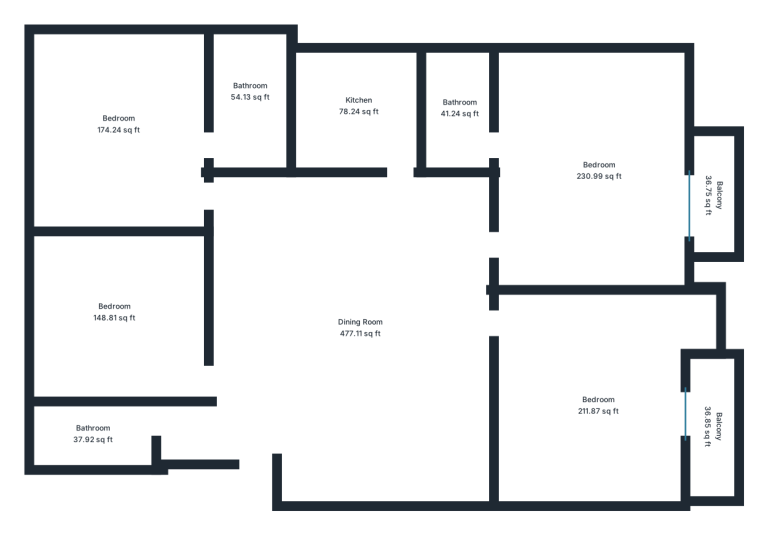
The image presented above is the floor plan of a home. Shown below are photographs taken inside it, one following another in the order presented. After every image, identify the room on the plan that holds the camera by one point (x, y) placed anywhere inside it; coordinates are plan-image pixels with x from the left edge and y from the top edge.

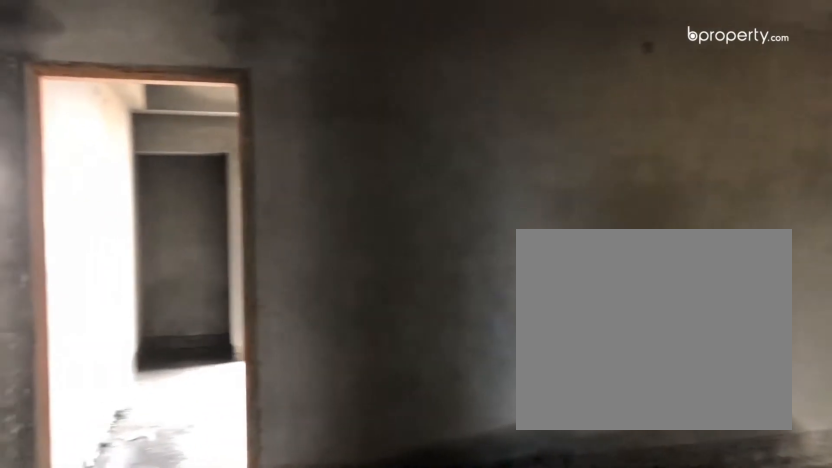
(361, 330)
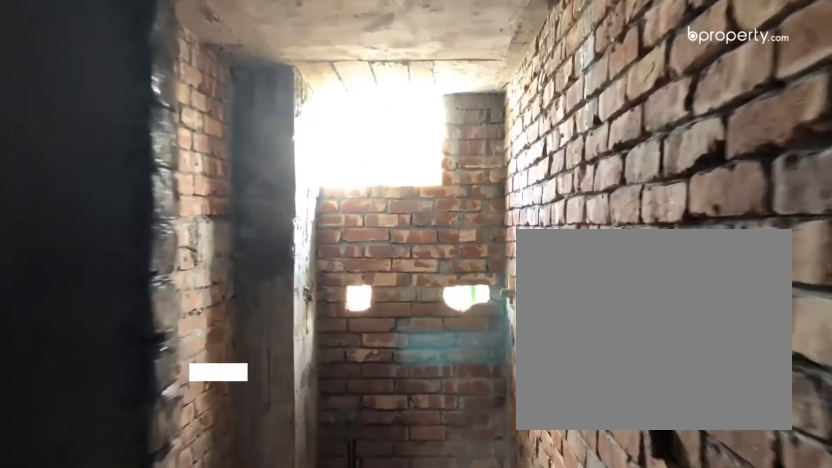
(89, 433)
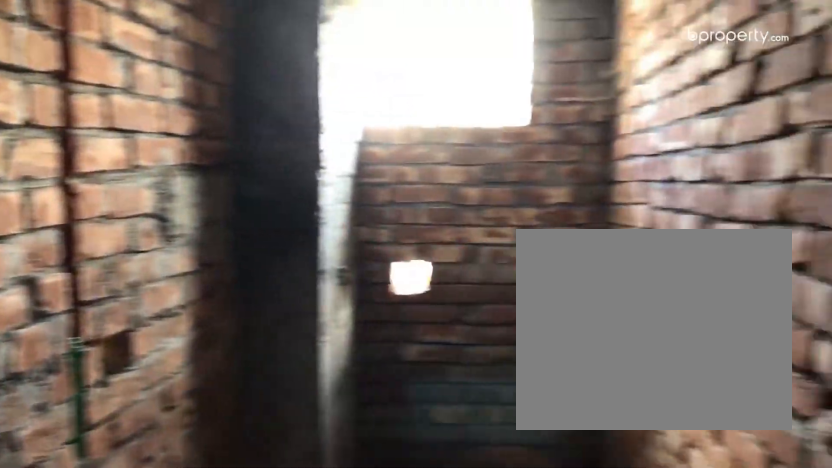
(89, 433)
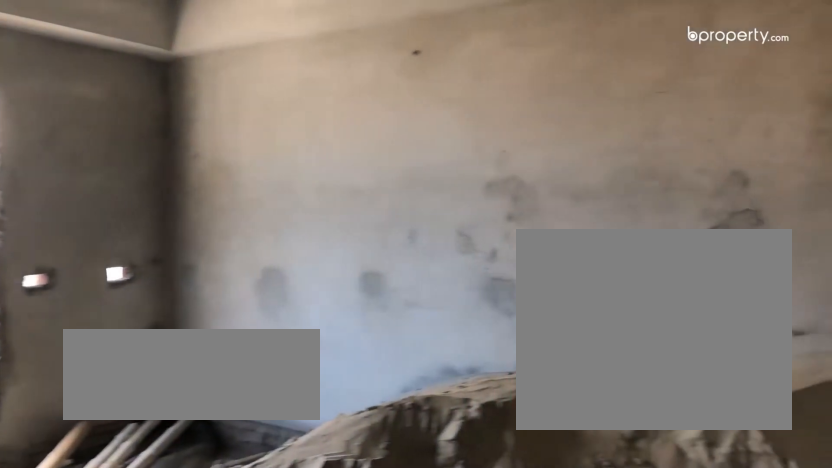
(118, 319)
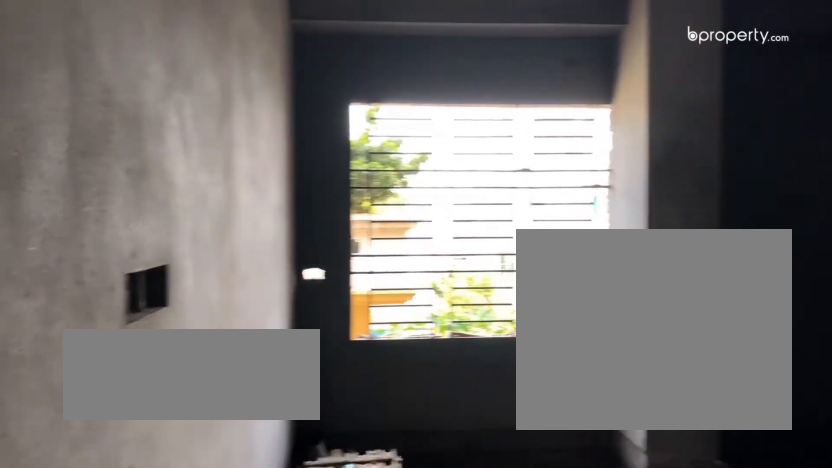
(120, 125)
